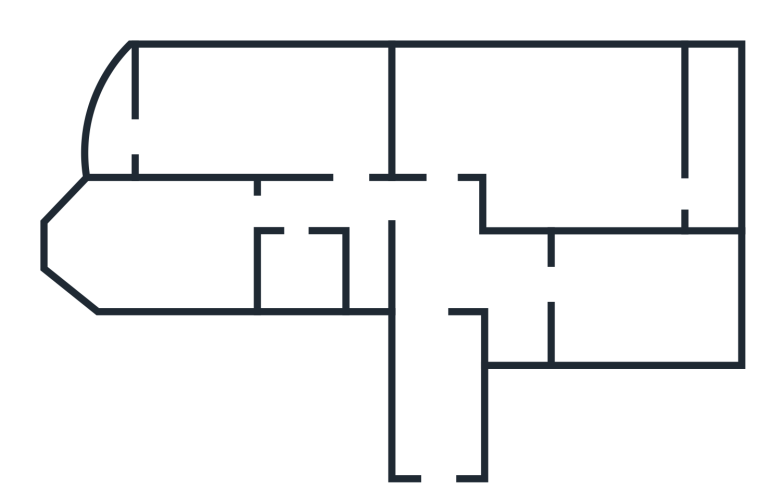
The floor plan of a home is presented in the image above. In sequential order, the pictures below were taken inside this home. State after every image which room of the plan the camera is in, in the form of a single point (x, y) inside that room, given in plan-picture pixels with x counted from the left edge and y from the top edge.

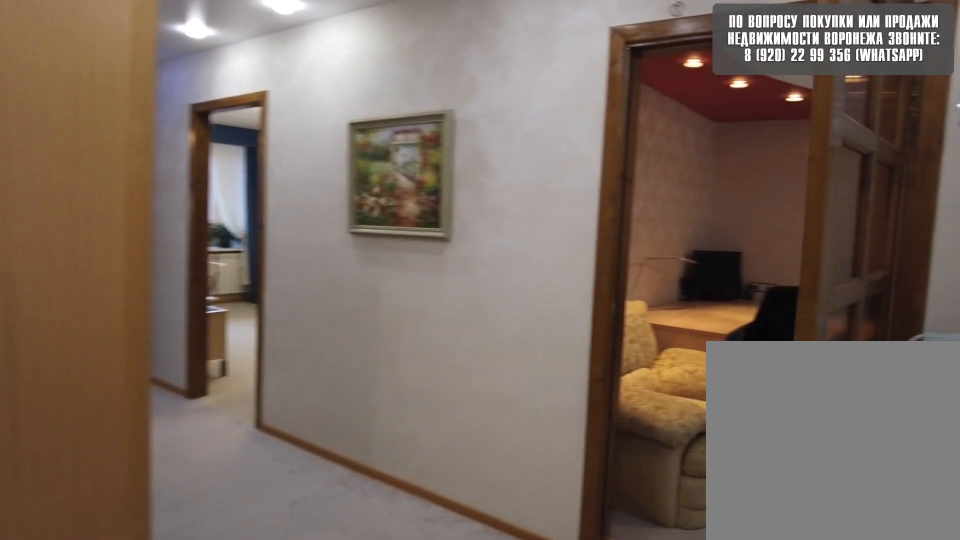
(451, 274)
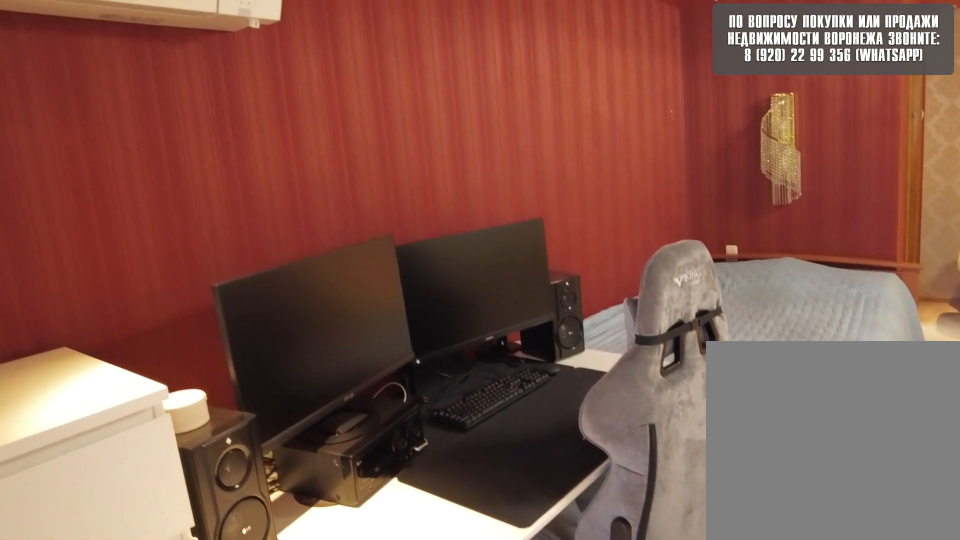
(500, 124)
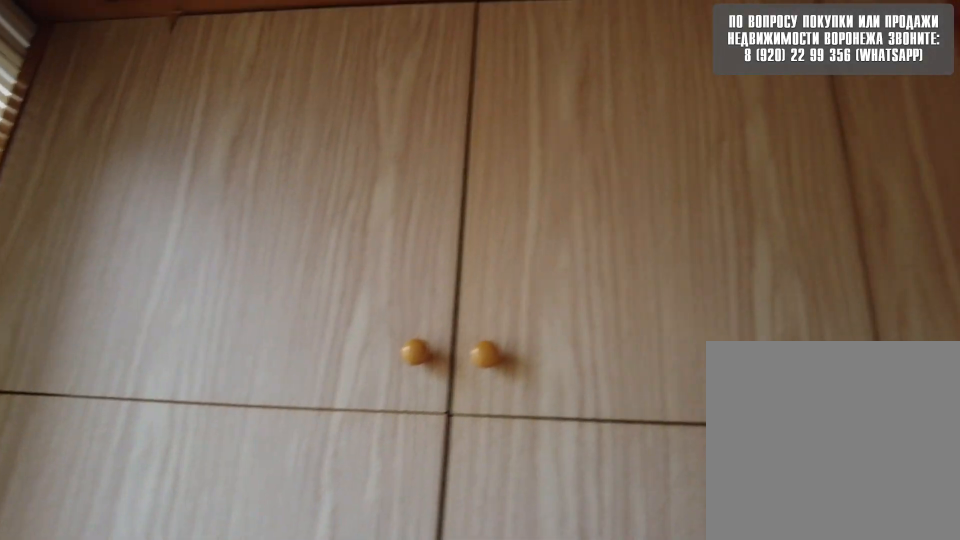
(728, 187)
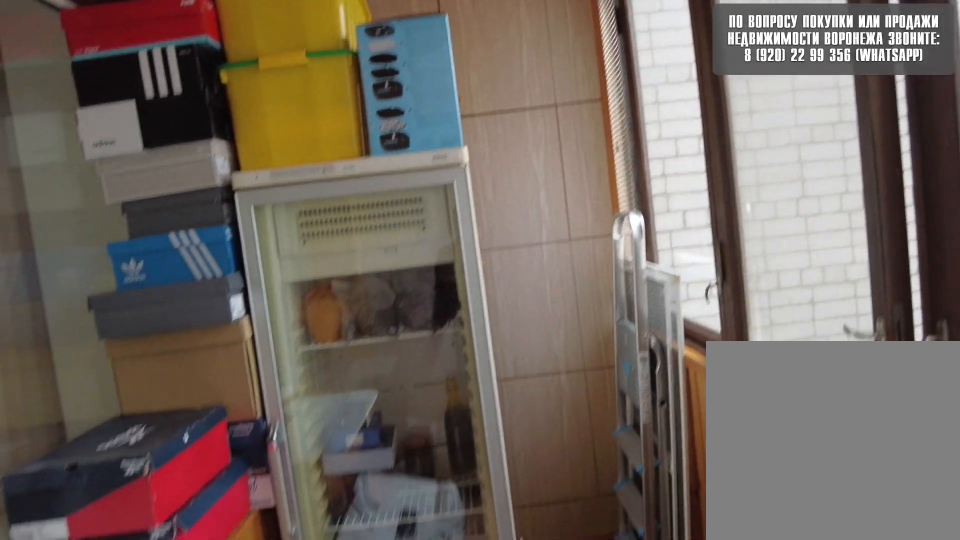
(728, 187)
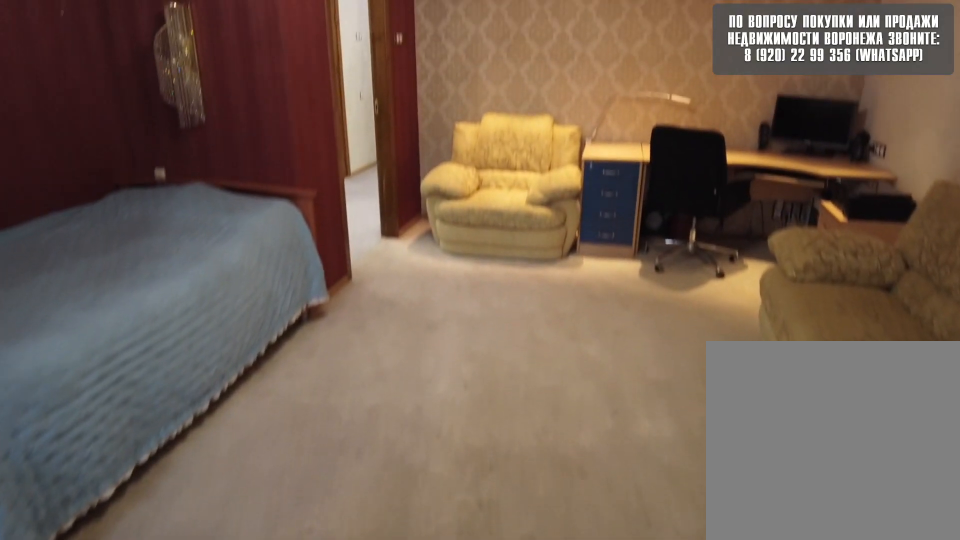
(606, 182)
